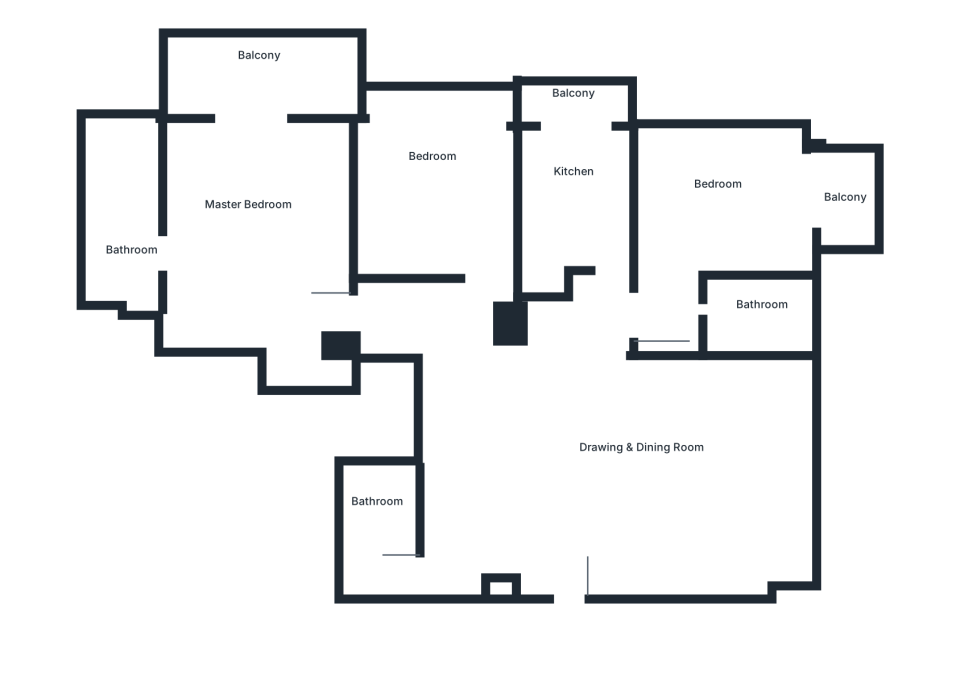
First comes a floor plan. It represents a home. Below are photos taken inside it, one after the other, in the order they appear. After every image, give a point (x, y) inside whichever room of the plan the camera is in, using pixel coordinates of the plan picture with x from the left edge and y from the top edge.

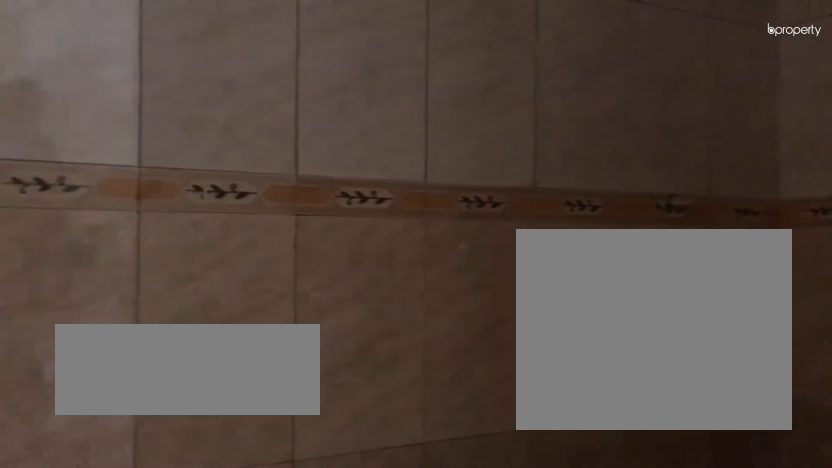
(380, 520)
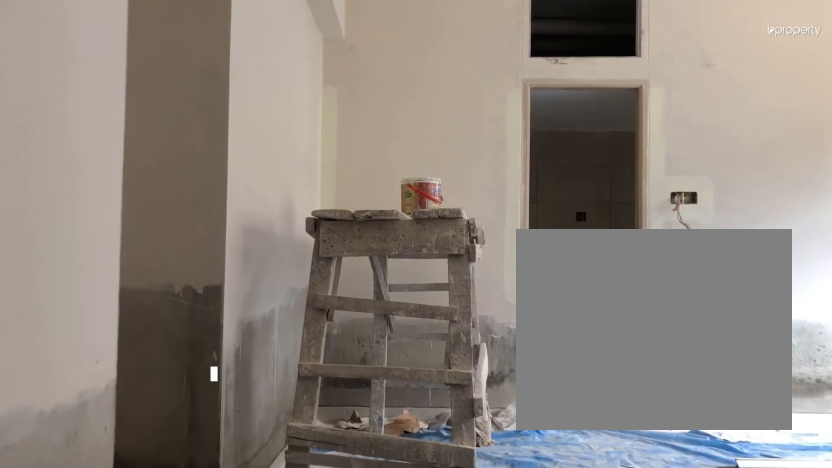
(265, 229)
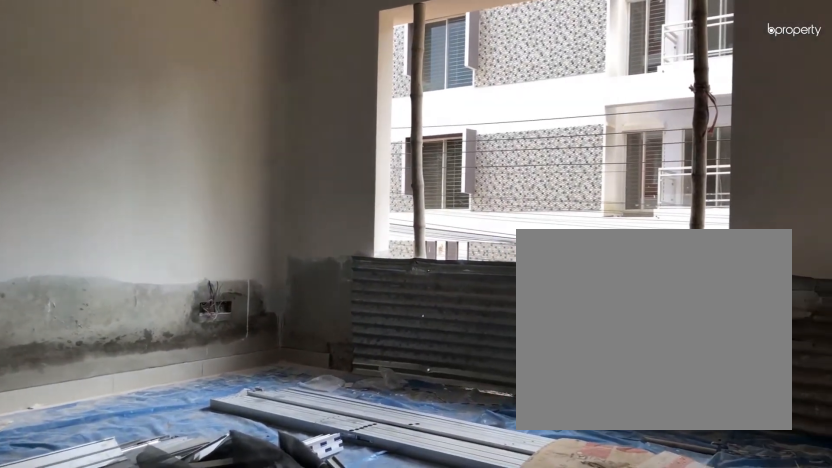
(265, 229)
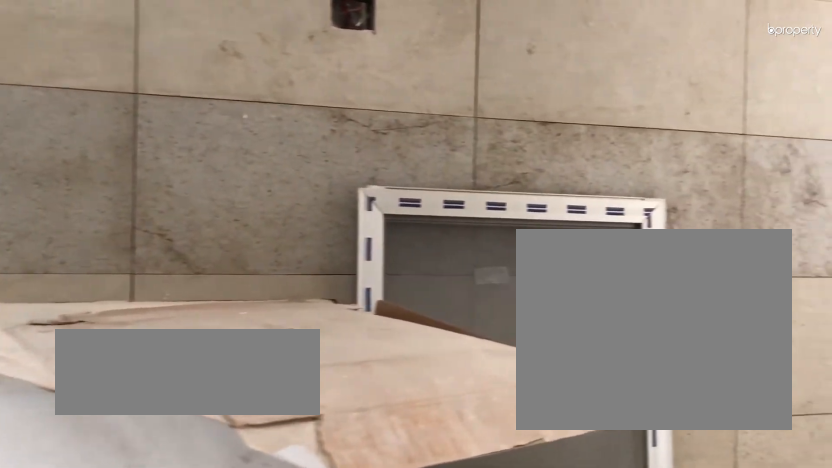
(122, 216)
